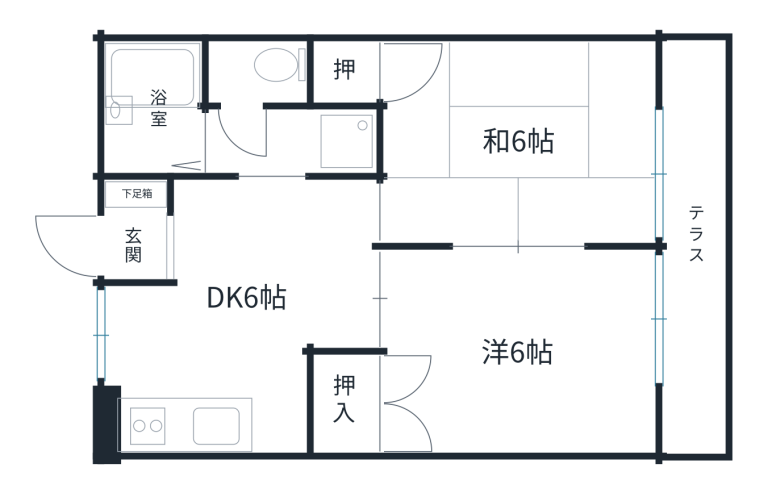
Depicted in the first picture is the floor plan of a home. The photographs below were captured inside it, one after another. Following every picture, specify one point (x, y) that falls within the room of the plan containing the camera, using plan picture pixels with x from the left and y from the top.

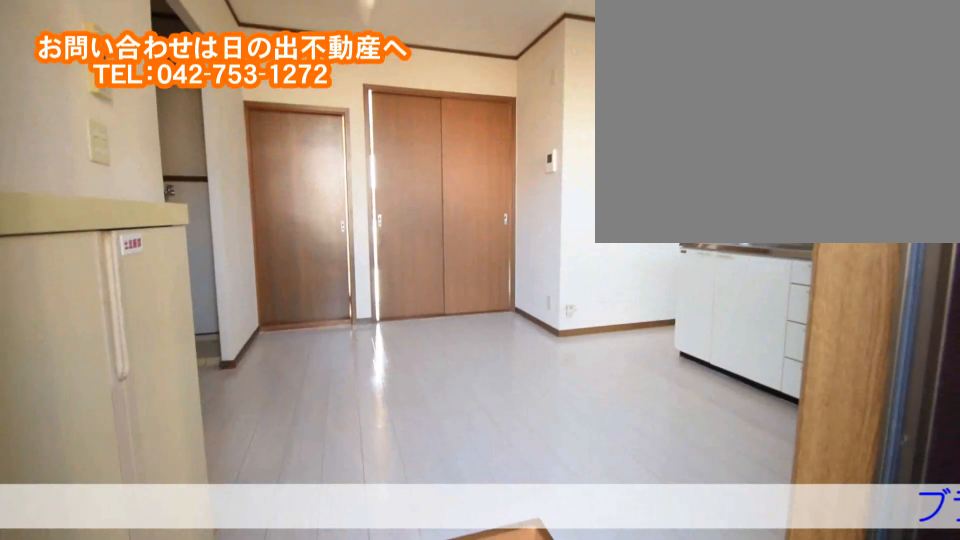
(168, 244)
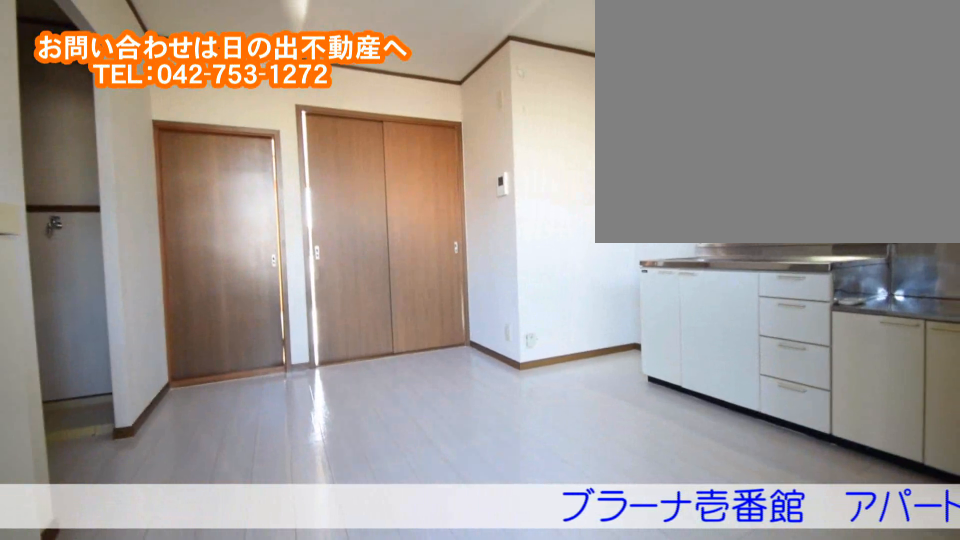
(167, 244)
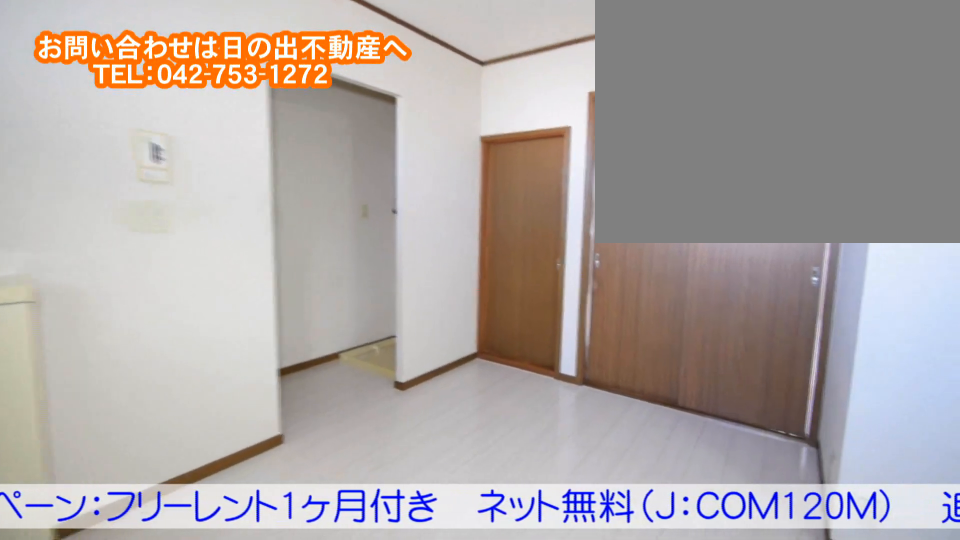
(251, 329)
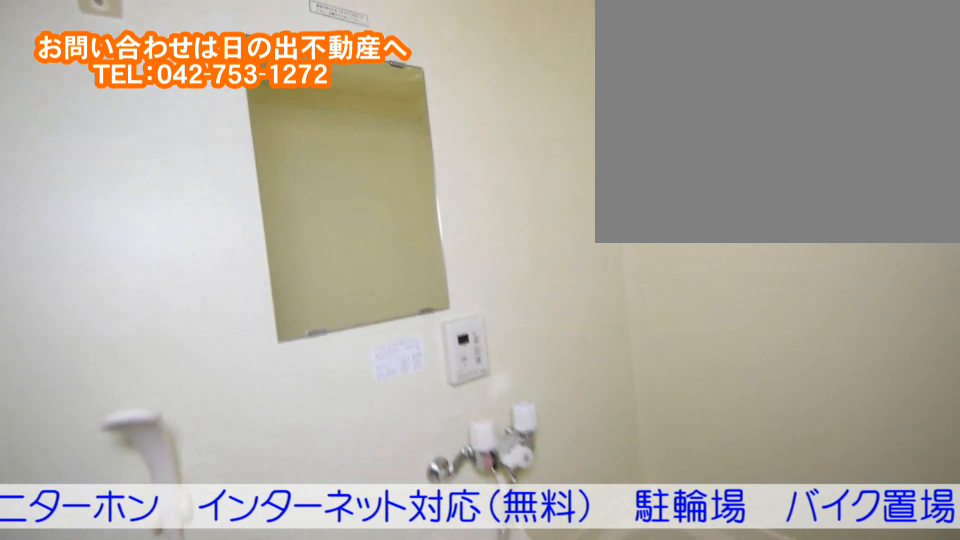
(155, 126)
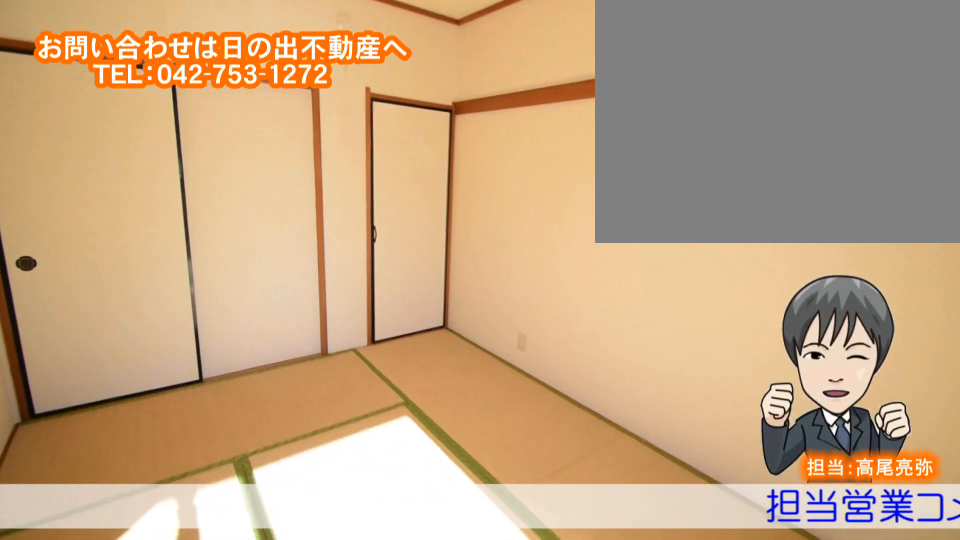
(585, 140)
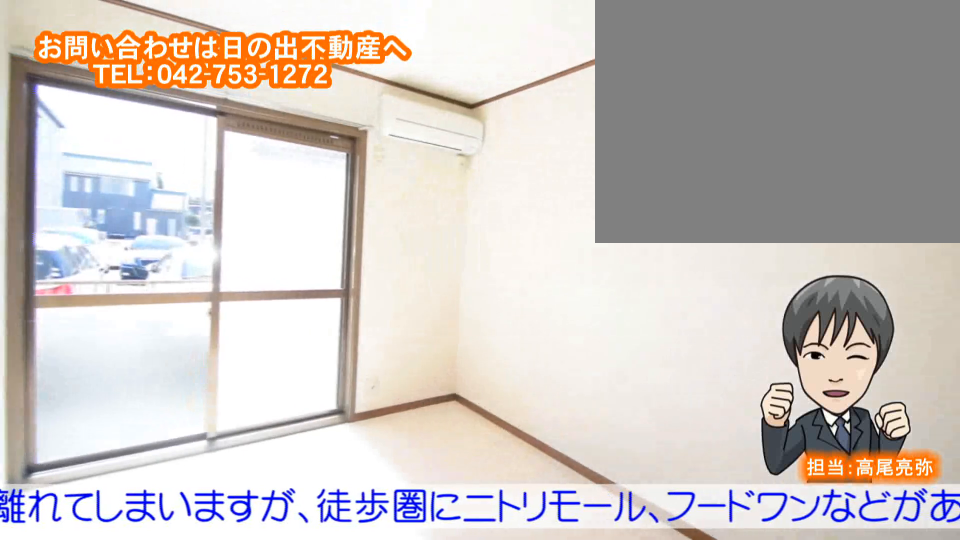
(590, 343)
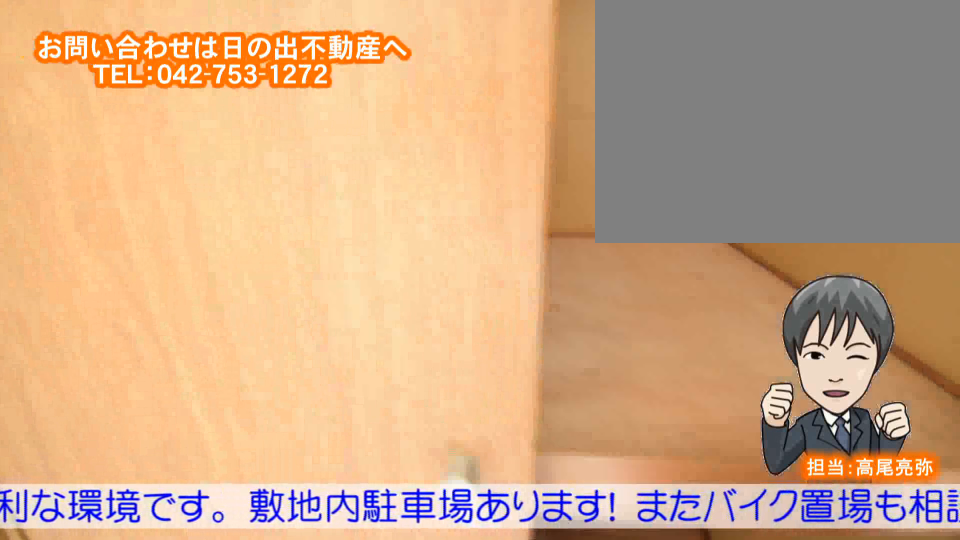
(591, 343)
